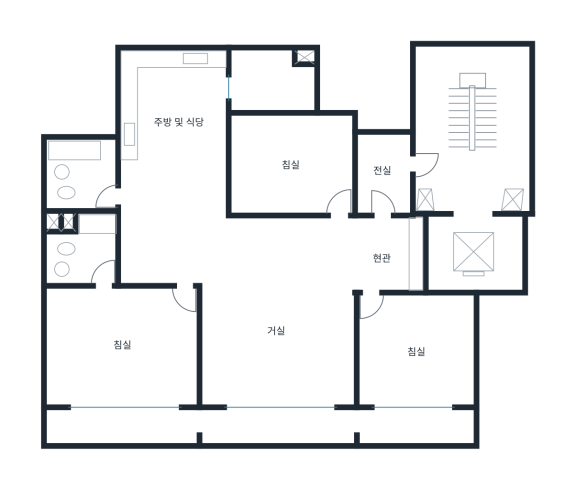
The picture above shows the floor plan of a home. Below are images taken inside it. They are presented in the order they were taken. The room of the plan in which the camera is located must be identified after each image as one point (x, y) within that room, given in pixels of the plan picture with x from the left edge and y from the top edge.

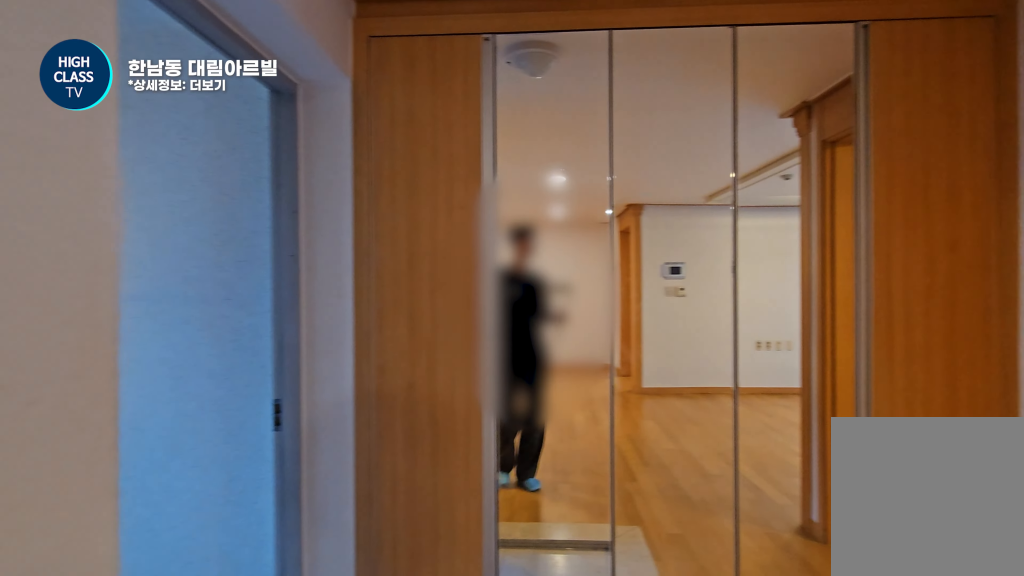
(268, 246)
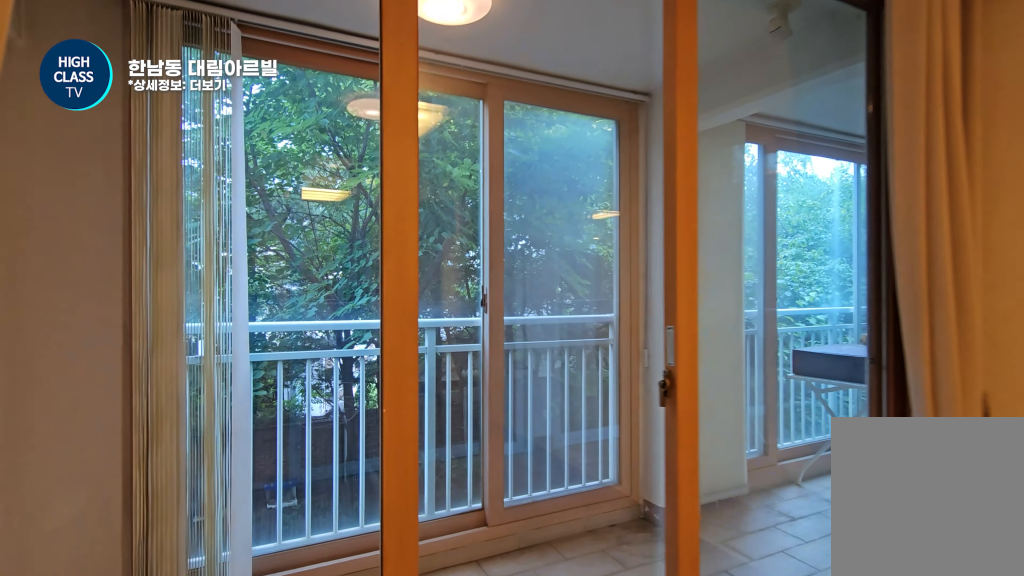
(417, 350)
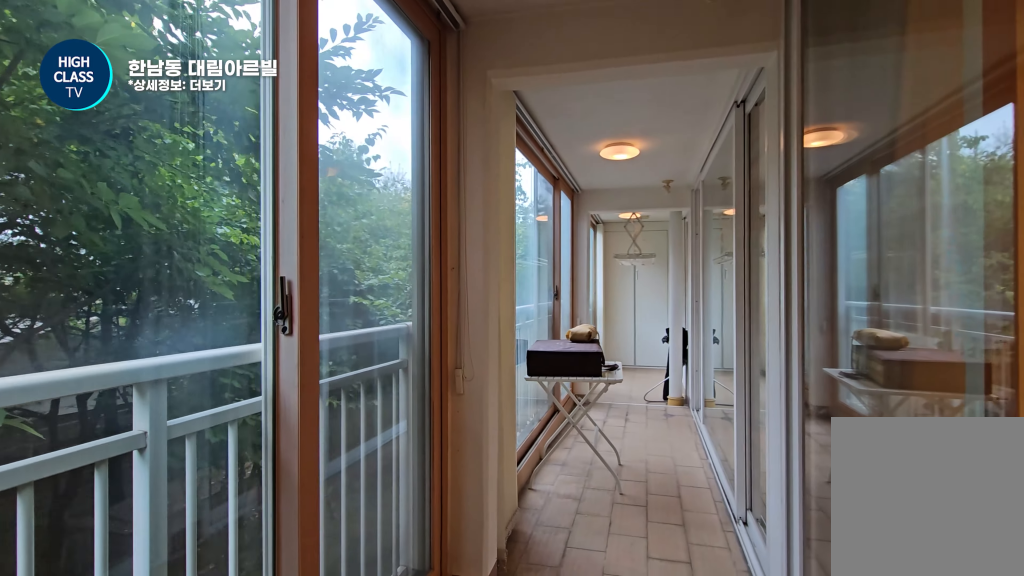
(261, 423)
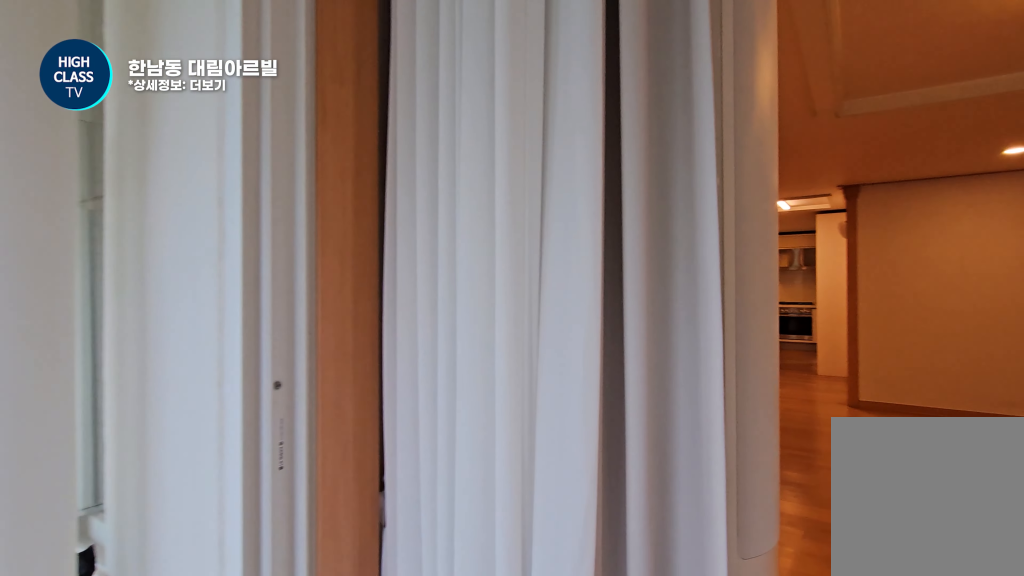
(261, 423)
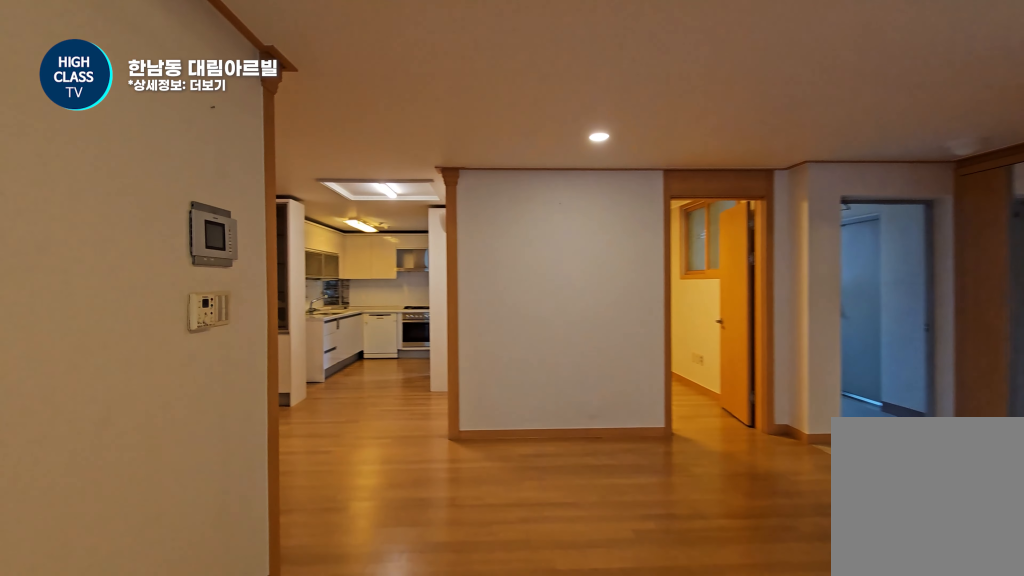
(277, 310)
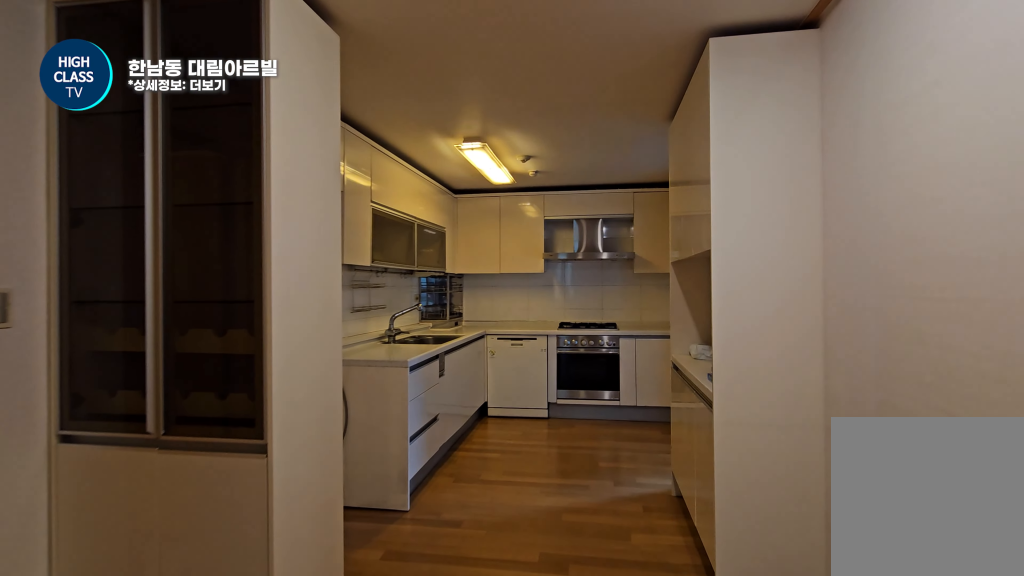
(172, 165)
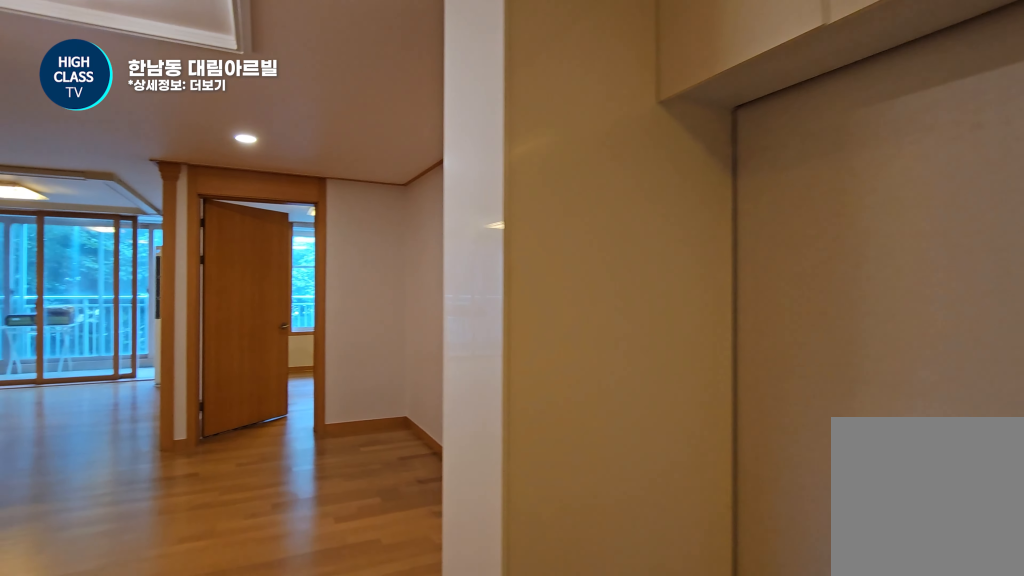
(172, 165)
